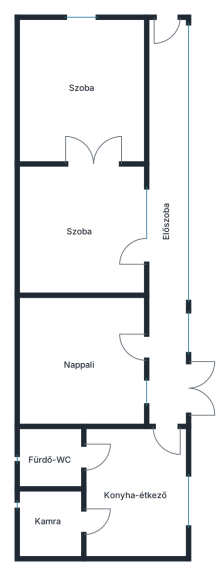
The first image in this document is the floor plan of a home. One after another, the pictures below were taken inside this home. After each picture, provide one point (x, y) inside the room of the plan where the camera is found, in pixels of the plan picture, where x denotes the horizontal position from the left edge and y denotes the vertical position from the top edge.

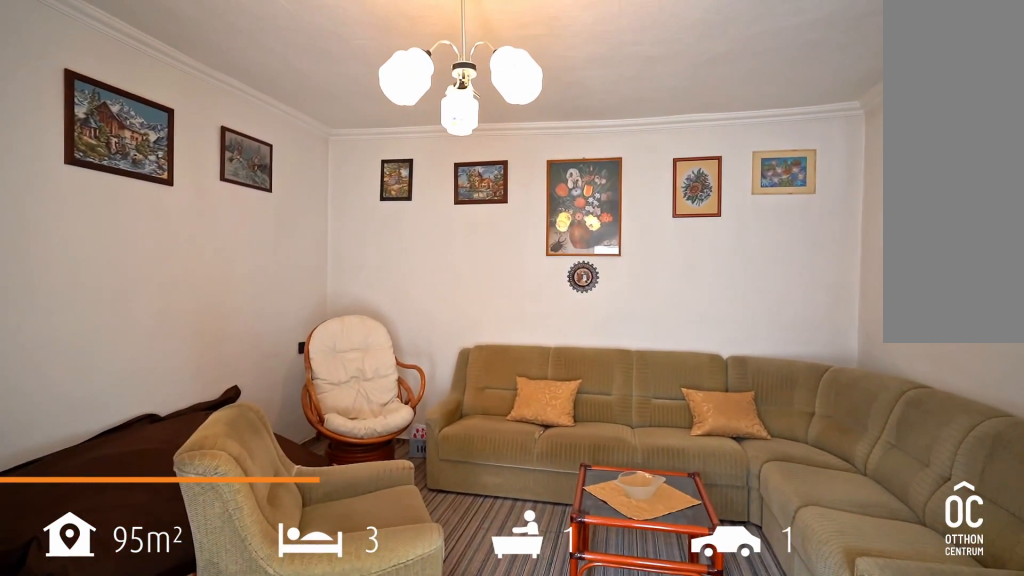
(79, 357)
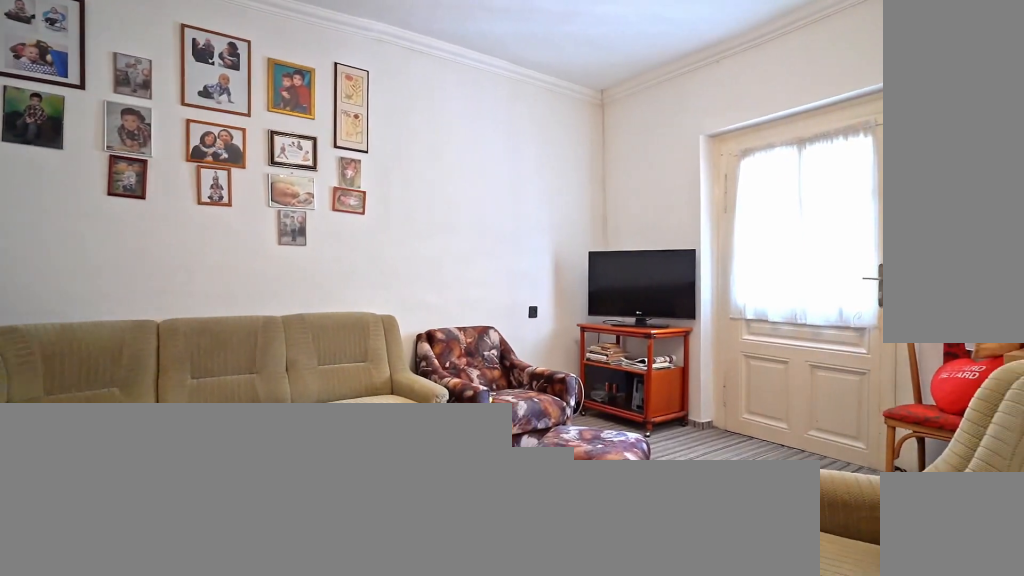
(79, 357)
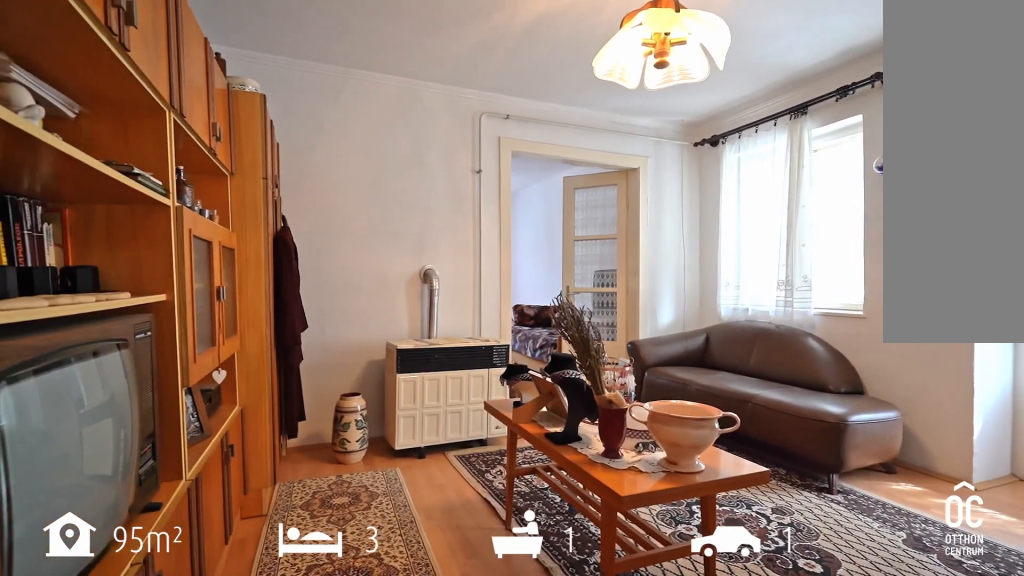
(81, 231)
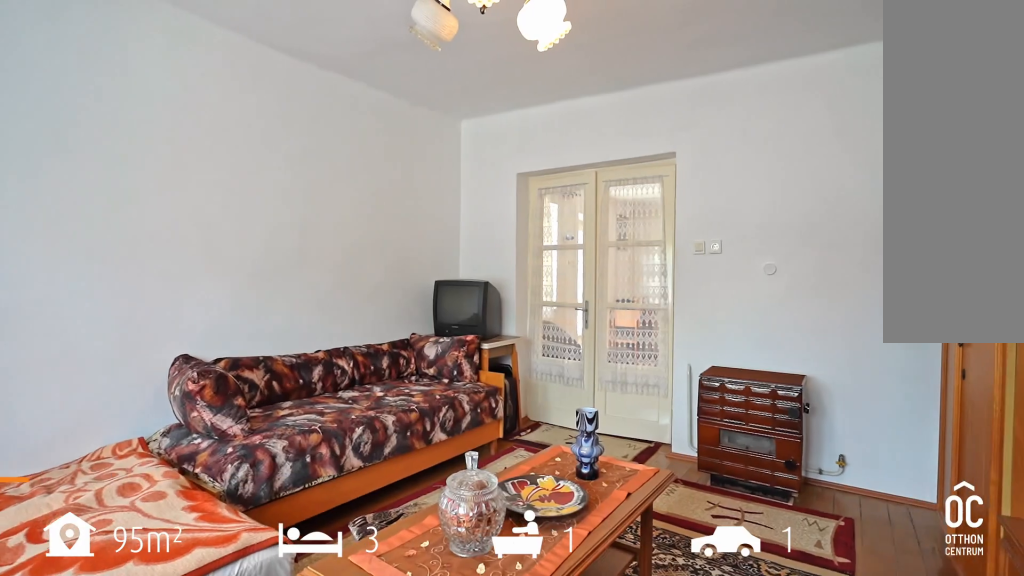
(80, 89)
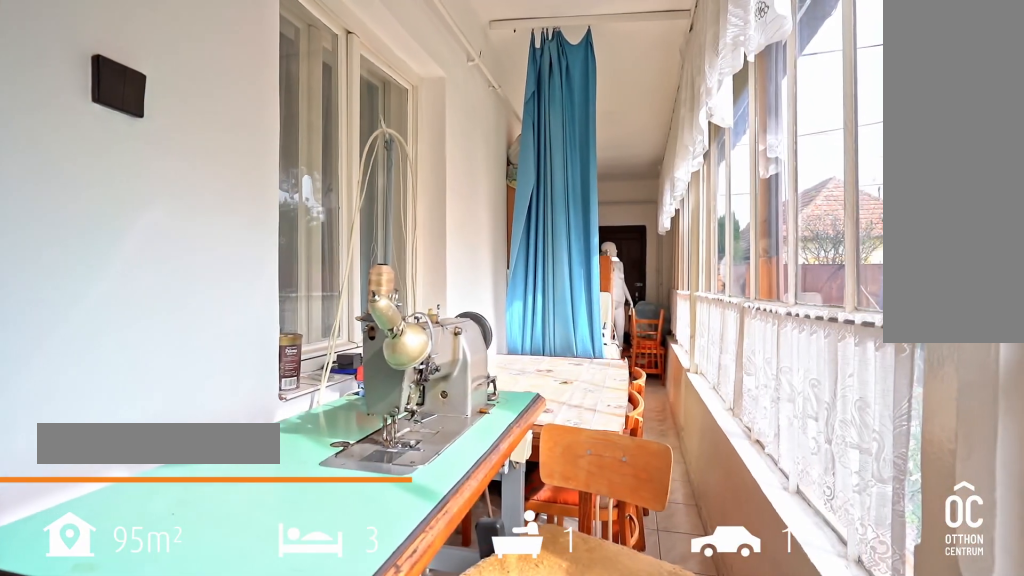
(166, 241)
